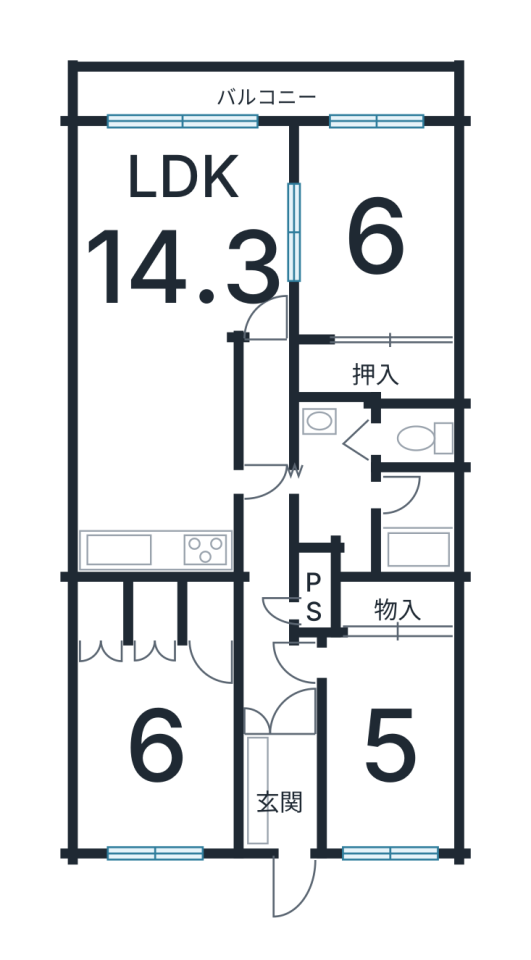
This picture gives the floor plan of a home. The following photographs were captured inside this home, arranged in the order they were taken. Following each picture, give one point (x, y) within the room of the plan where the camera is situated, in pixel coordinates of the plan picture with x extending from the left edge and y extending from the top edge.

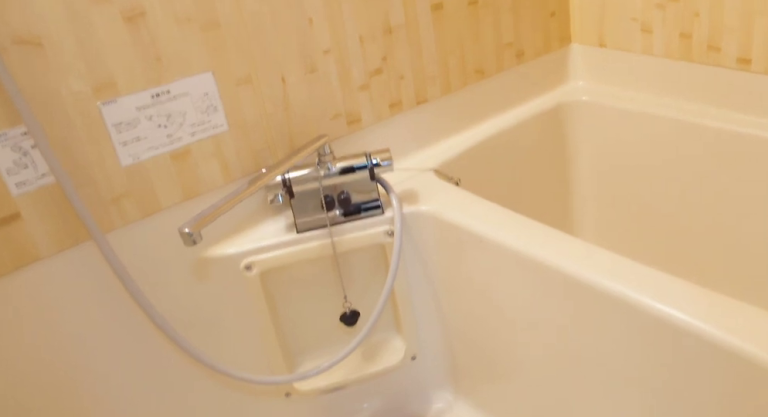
(408, 525)
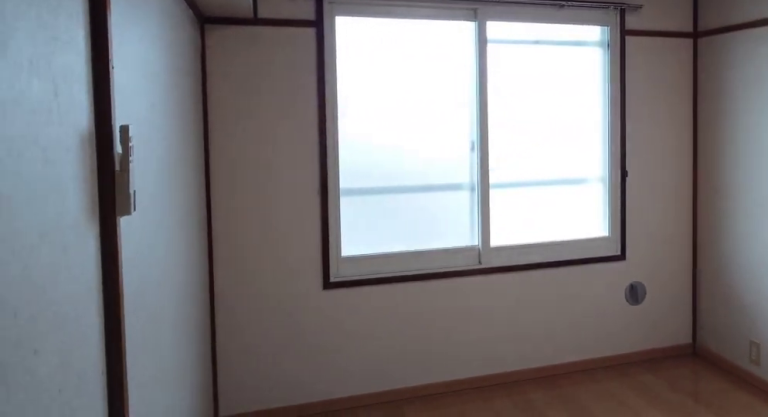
(158, 742)
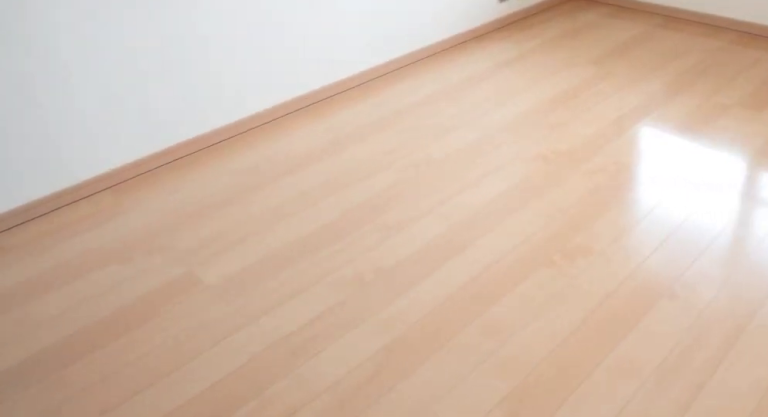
(374, 743)
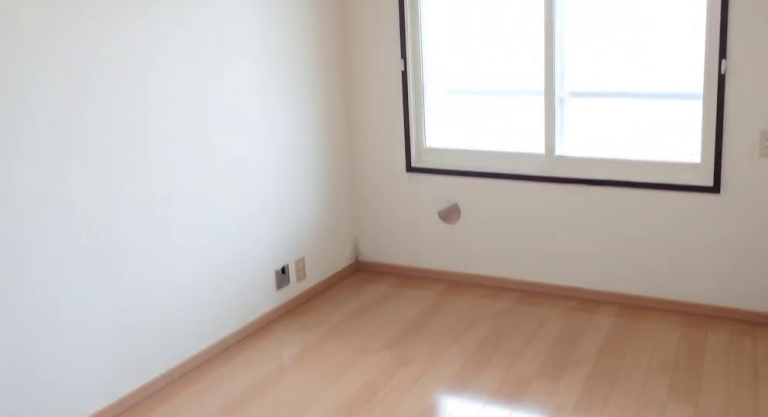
(374, 743)
